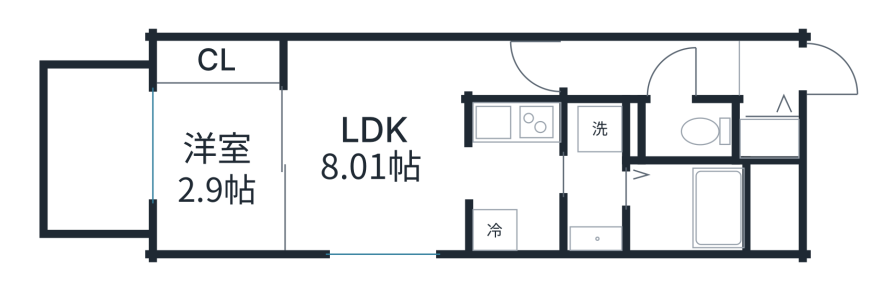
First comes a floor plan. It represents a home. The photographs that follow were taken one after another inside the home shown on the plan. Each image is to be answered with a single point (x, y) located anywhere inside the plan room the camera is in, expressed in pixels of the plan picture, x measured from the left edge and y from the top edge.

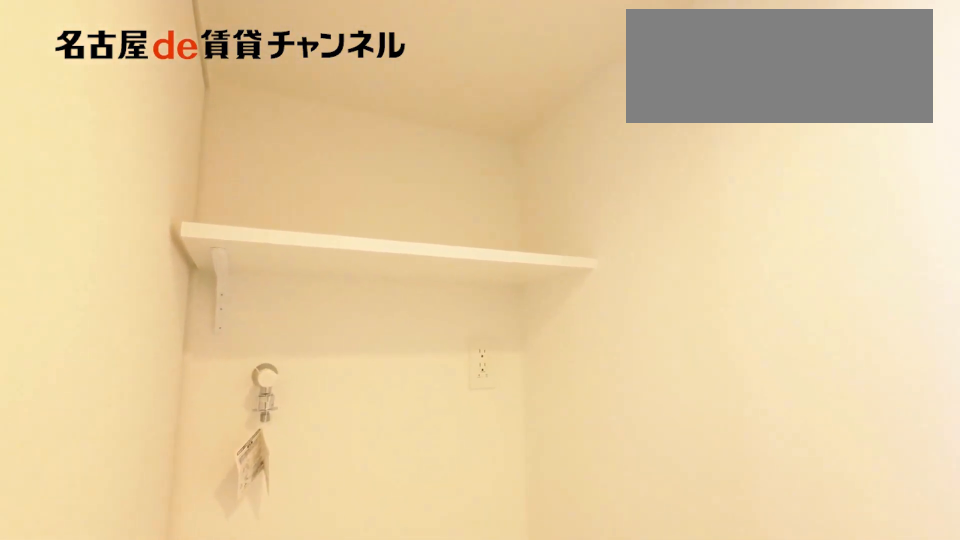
(593, 131)
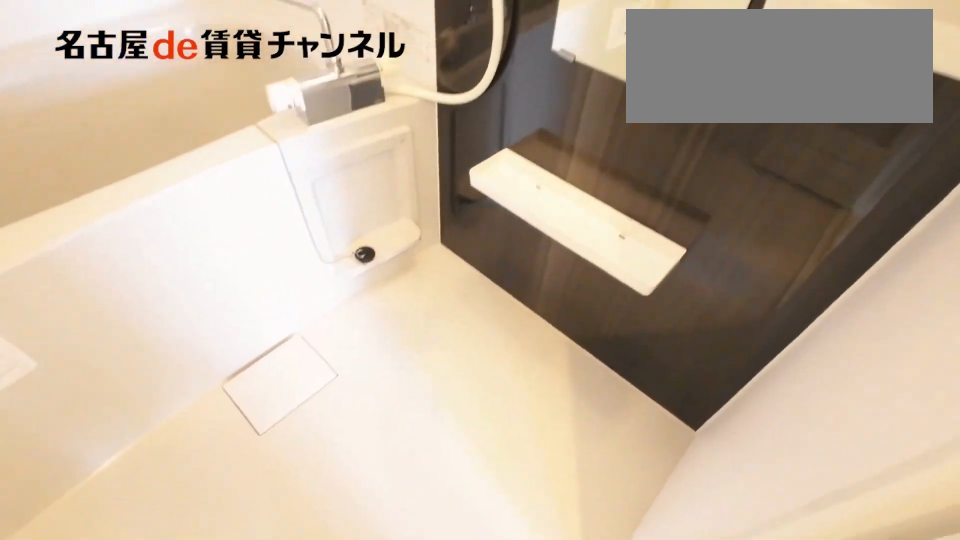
(688, 213)
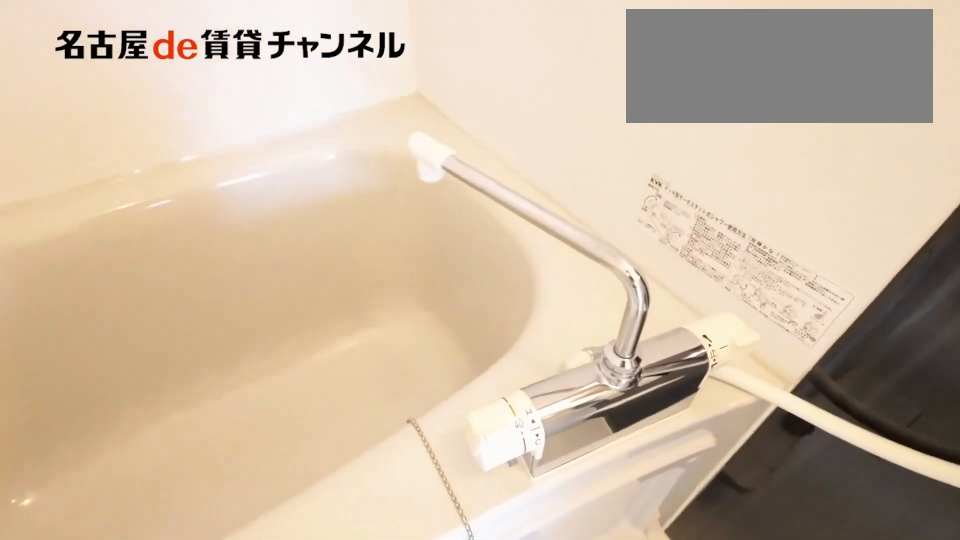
(688, 213)
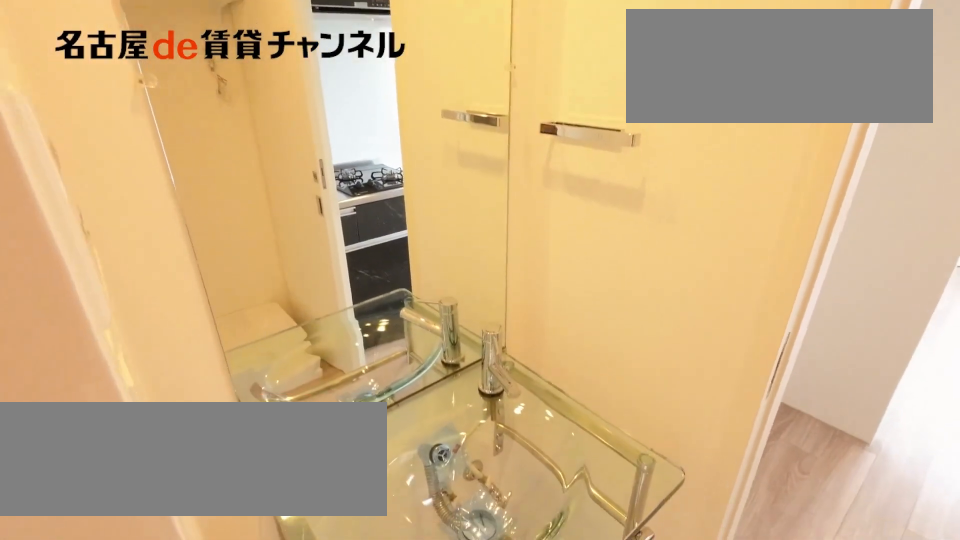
(596, 231)
